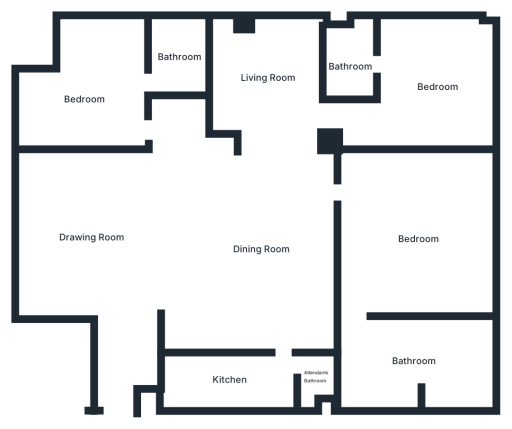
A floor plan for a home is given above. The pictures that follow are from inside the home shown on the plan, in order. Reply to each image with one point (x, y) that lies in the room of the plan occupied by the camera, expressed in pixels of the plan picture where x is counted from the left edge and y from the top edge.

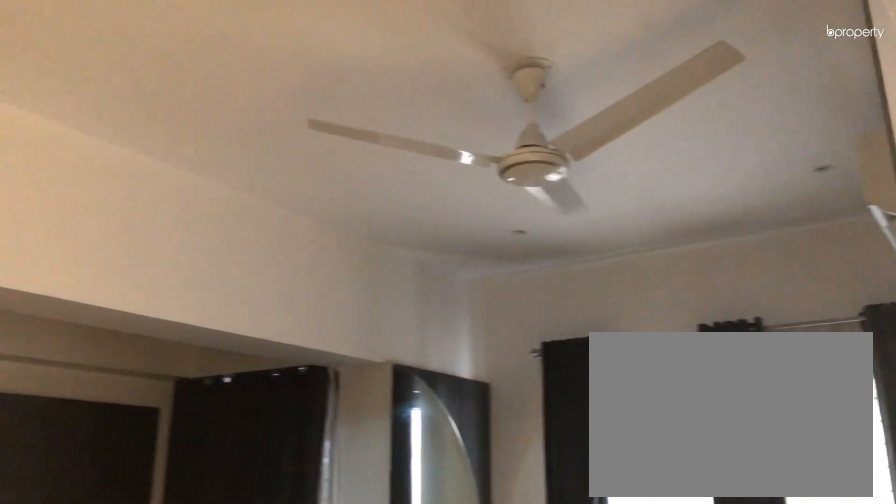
(87, 99)
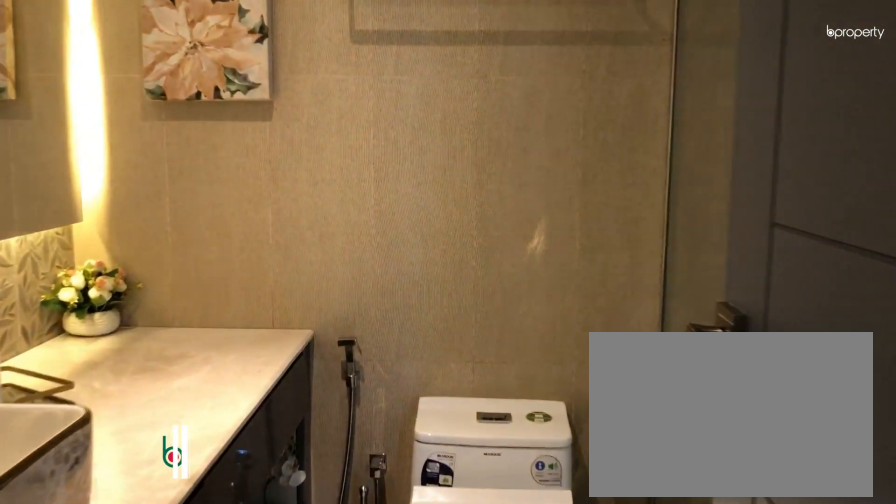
(349, 65)
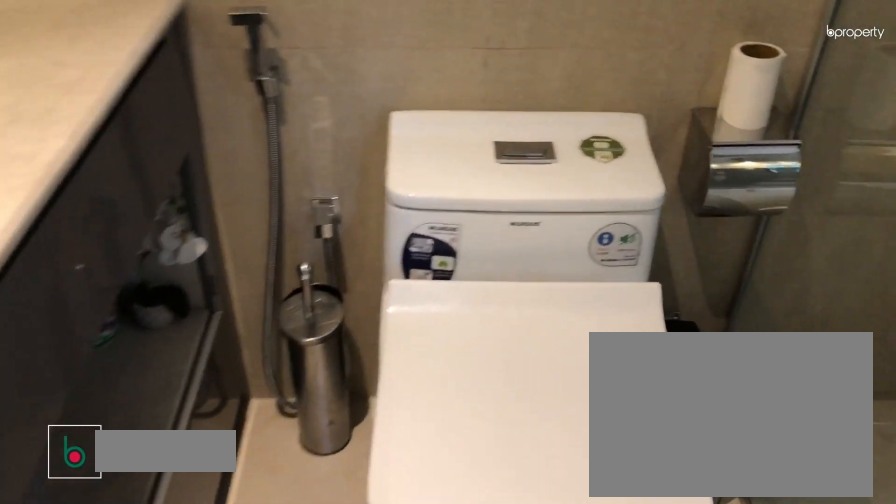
(349, 65)
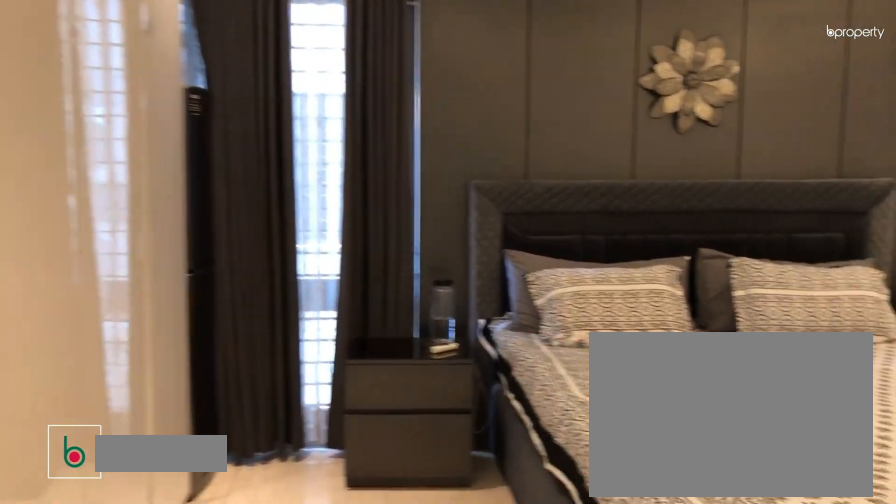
(419, 239)
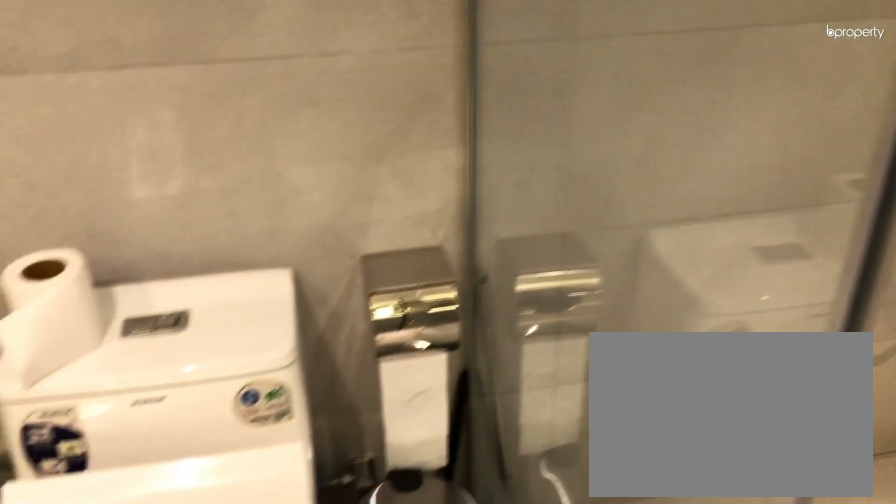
(413, 361)
